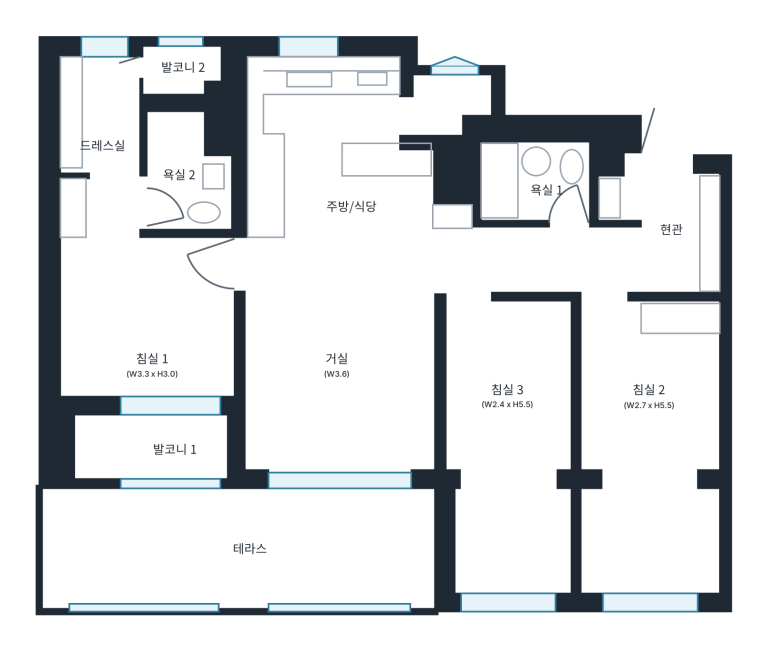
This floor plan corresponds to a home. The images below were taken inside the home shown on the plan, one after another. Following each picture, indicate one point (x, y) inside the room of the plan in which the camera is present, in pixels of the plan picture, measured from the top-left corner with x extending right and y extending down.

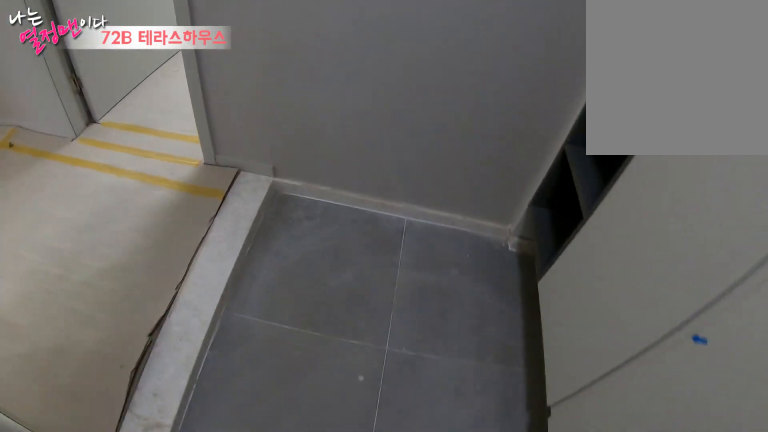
(676, 228)
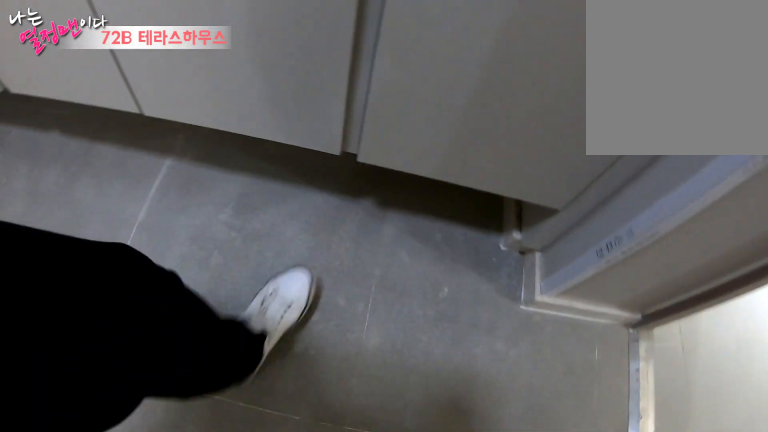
(676, 229)
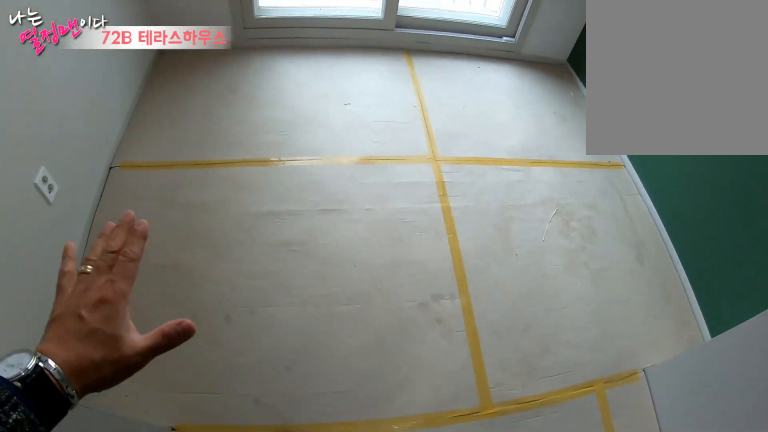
(651, 409)
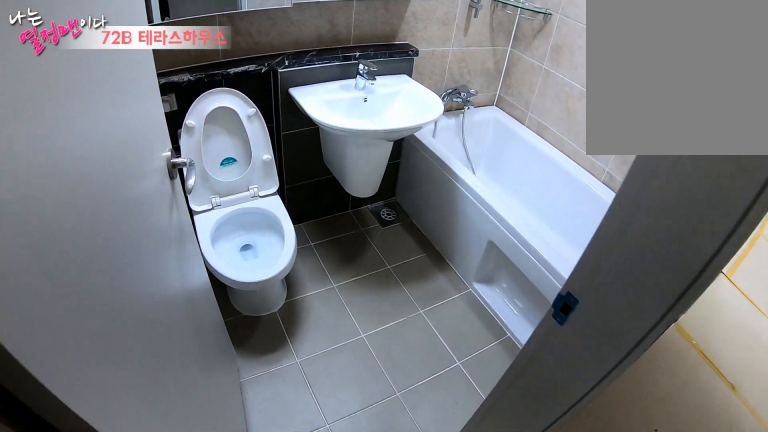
(540, 183)
